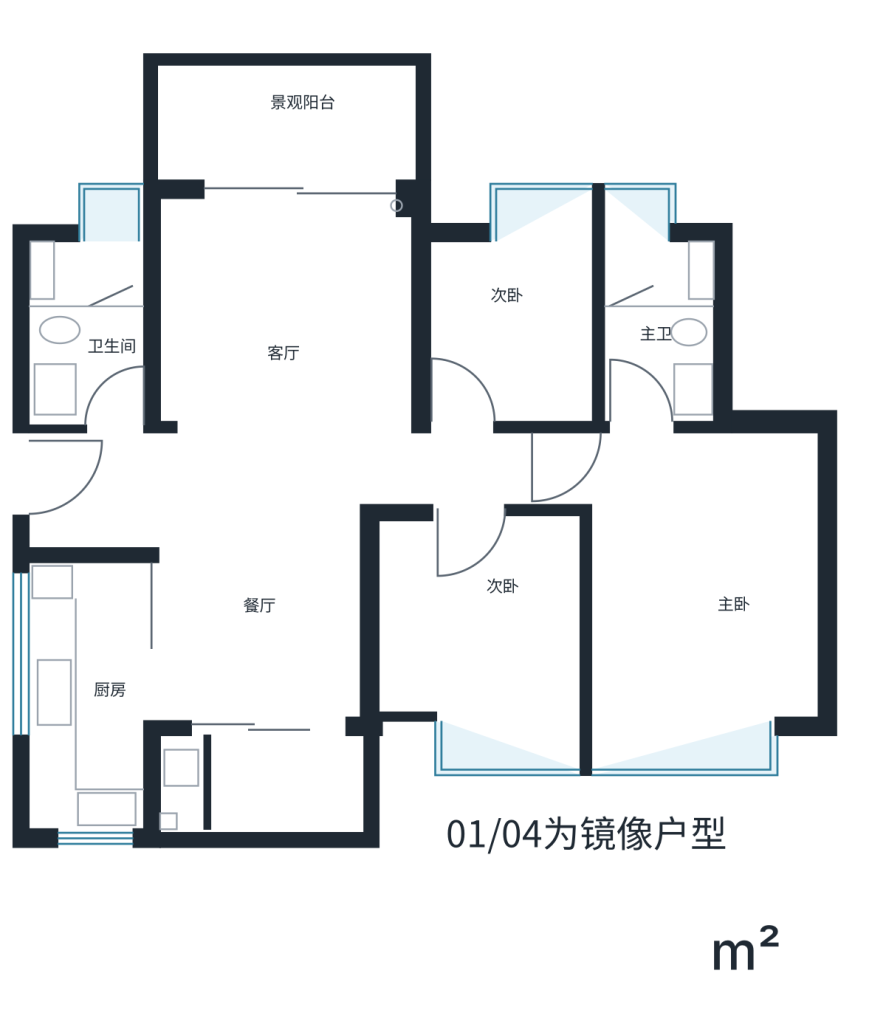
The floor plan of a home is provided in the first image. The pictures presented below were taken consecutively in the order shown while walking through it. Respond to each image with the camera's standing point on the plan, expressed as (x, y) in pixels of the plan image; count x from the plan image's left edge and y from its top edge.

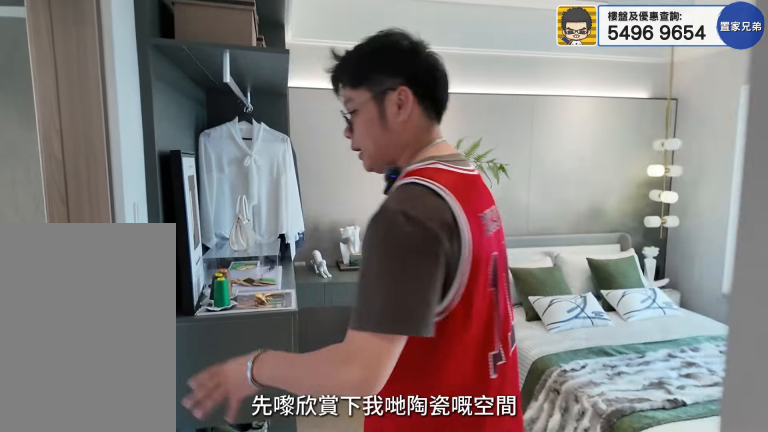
(664, 406)
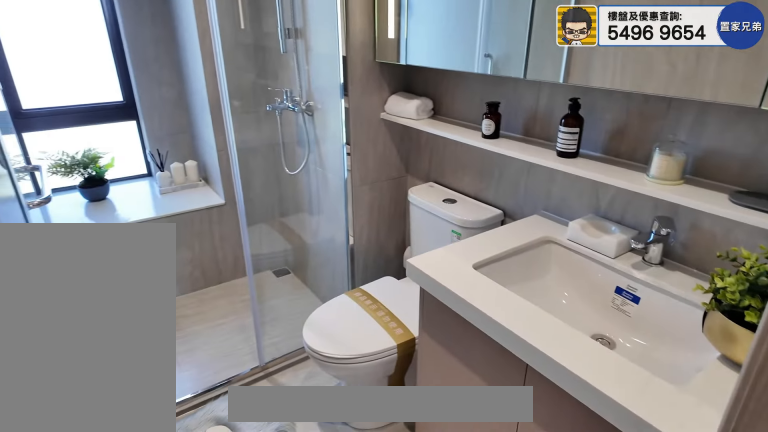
(656, 308)
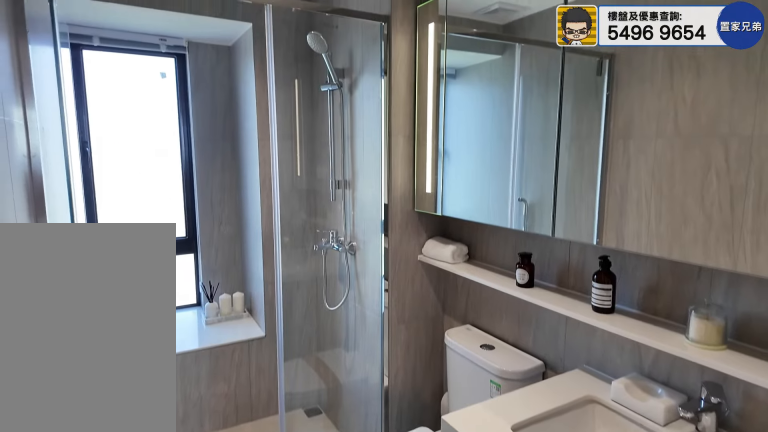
(658, 312)
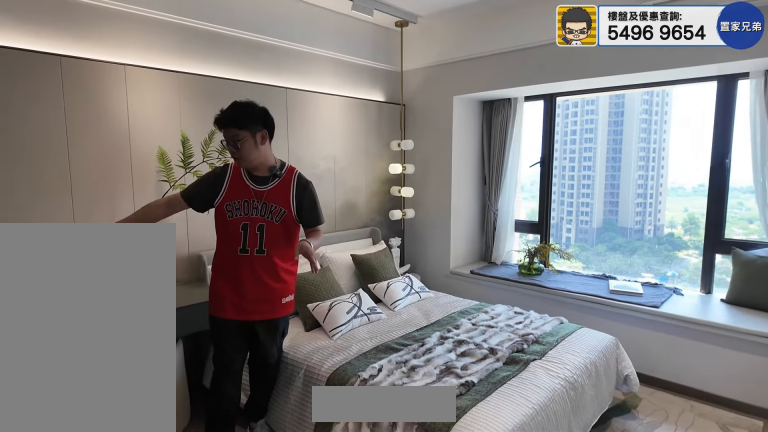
(683, 597)
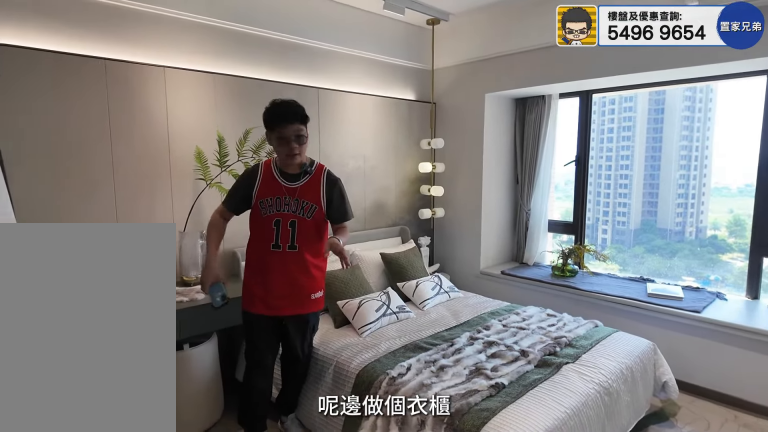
(685, 609)
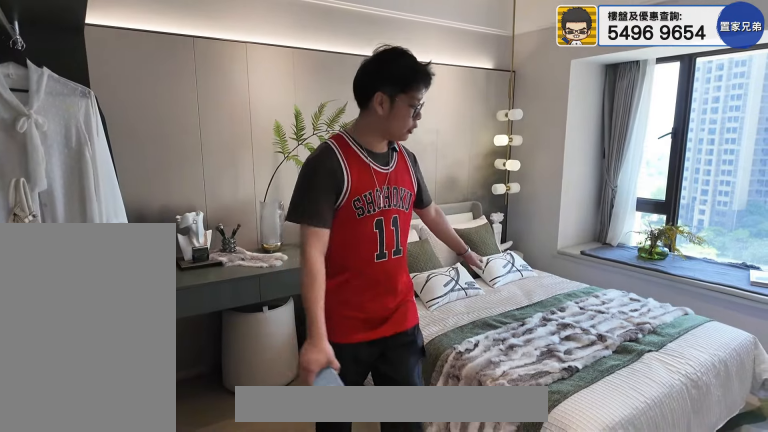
(685, 609)
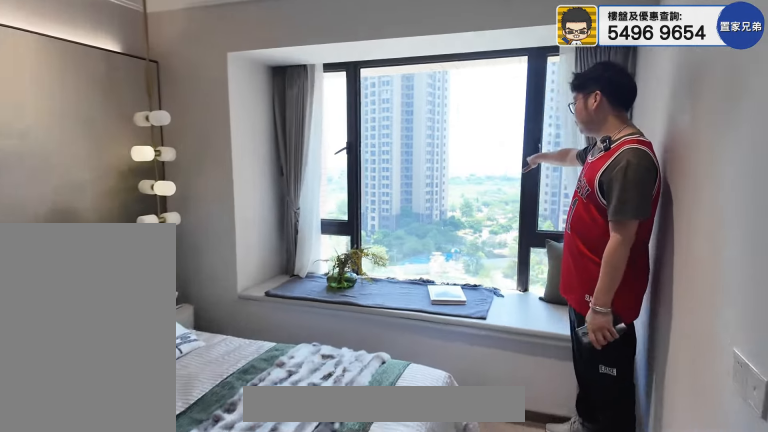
(684, 609)
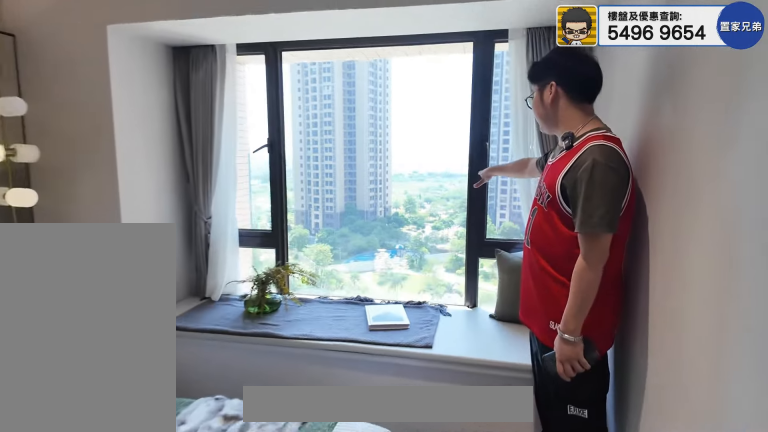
(684, 599)
